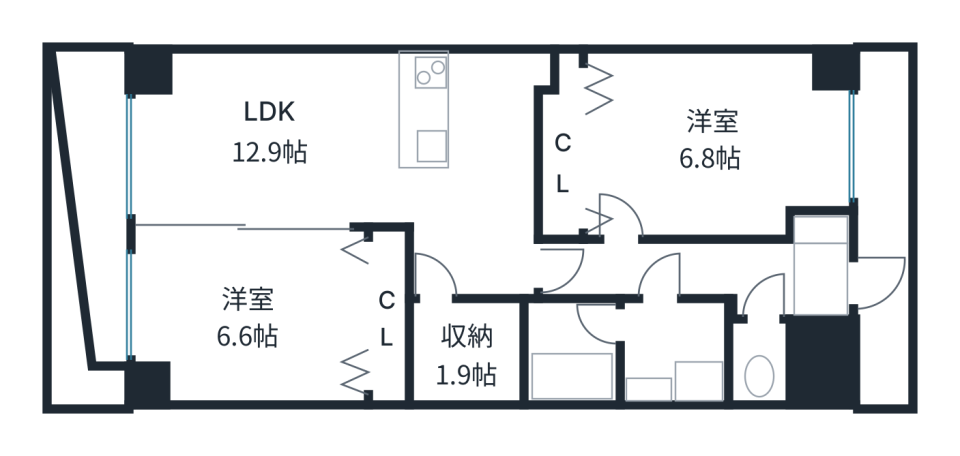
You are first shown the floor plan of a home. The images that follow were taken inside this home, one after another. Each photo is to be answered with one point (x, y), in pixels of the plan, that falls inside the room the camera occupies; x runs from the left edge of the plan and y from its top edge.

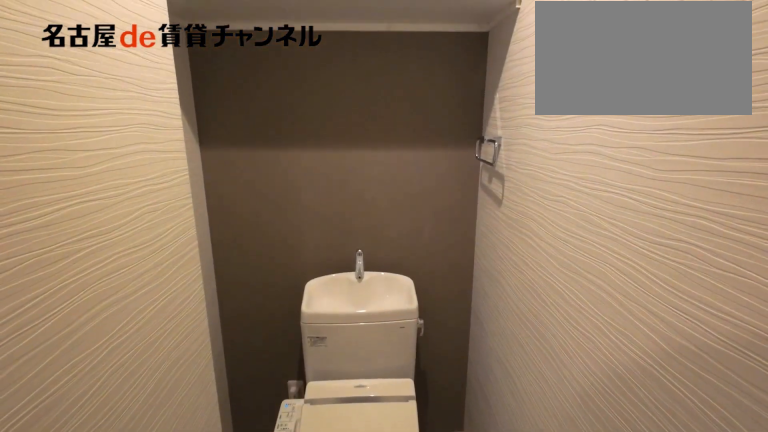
(759, 362)
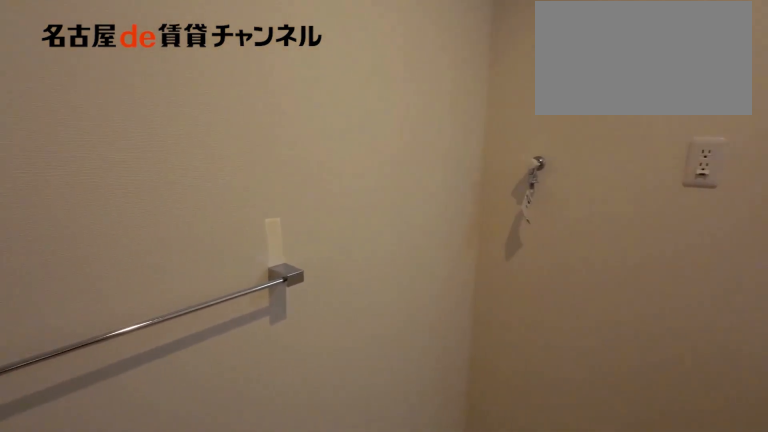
(675, 351)
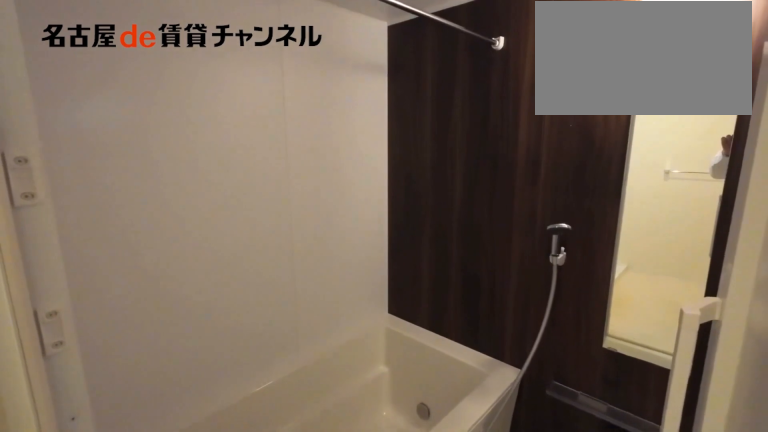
(571, 352)
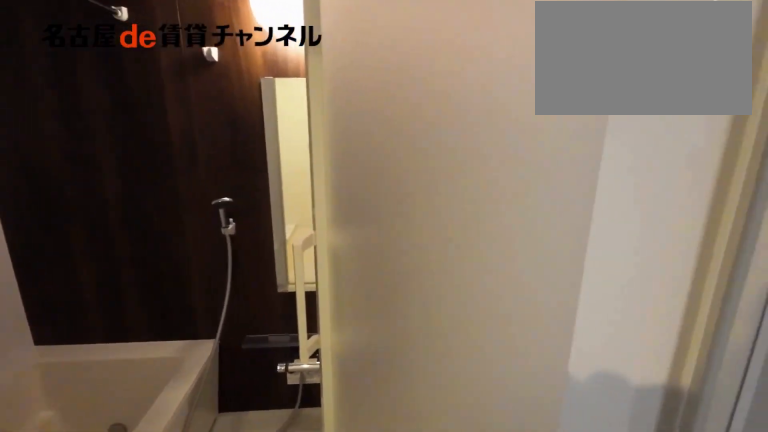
(571, 352)
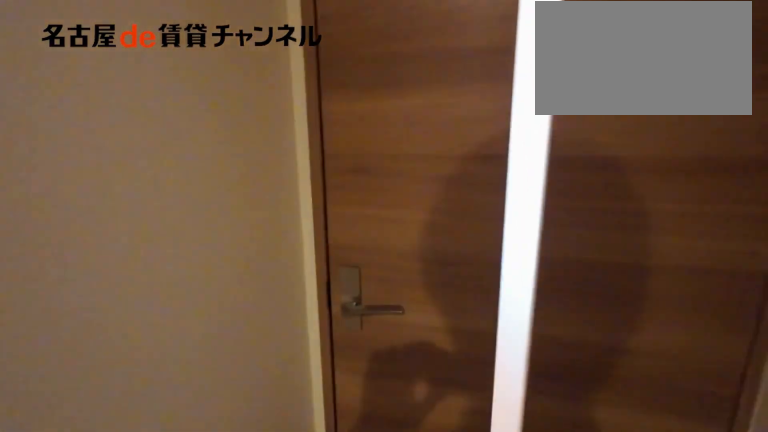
(674, 271)
